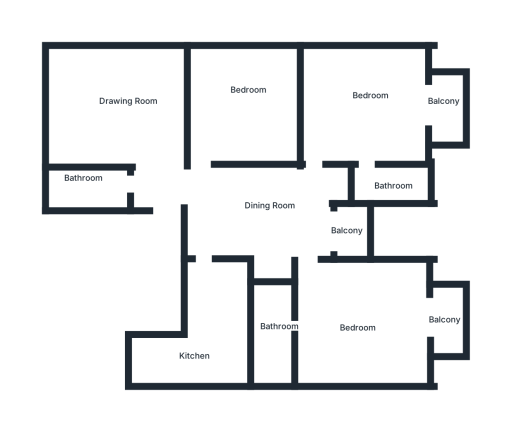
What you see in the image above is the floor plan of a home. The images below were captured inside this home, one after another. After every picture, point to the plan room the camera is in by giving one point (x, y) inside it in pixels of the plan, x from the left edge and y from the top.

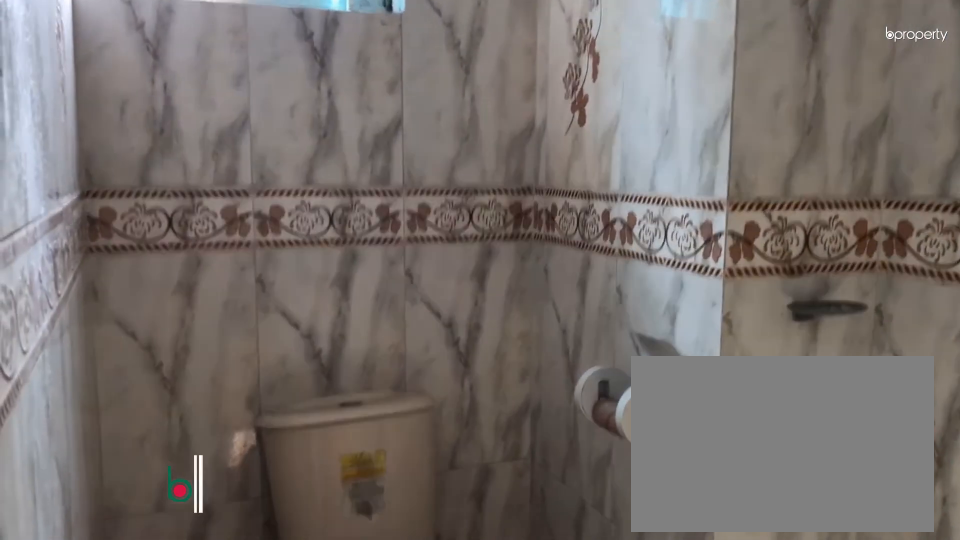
(384, 181)
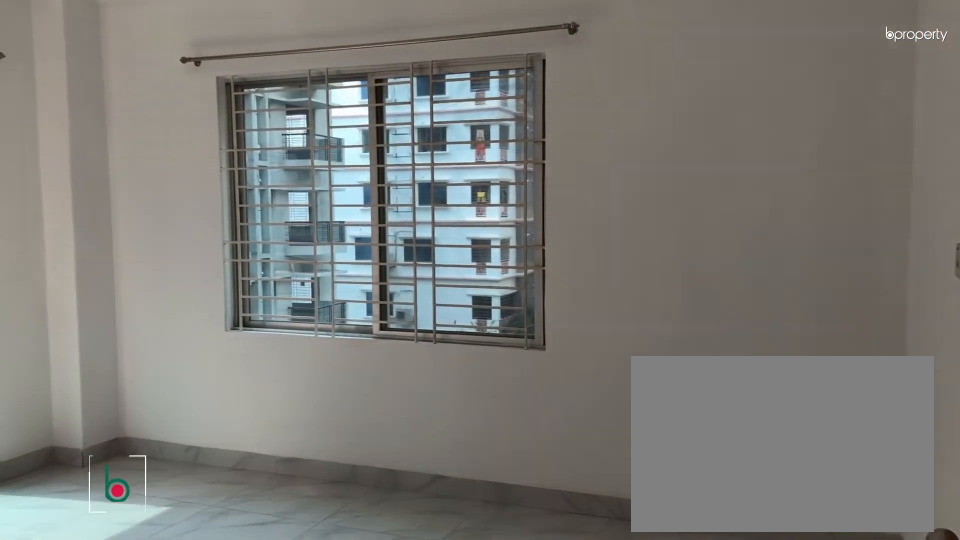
(354, 324)
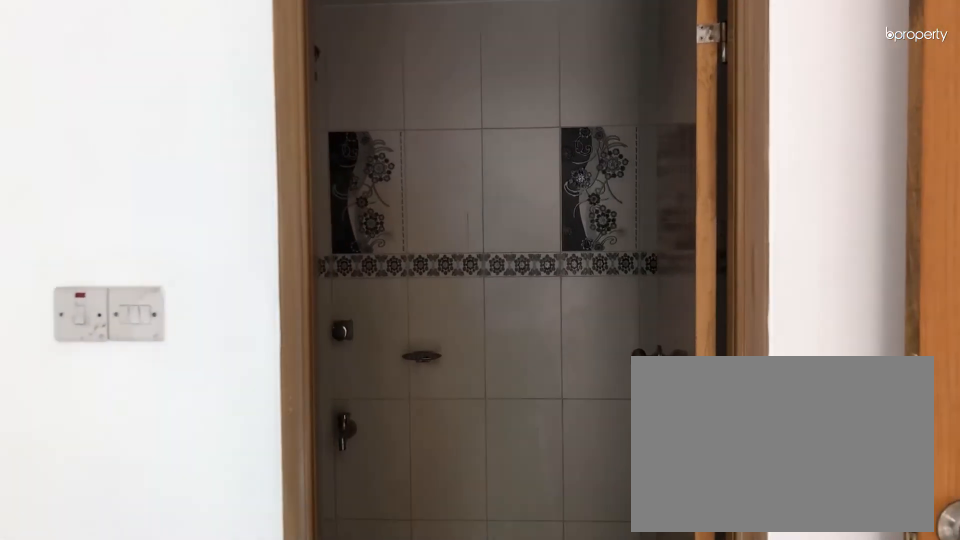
(313, 324)
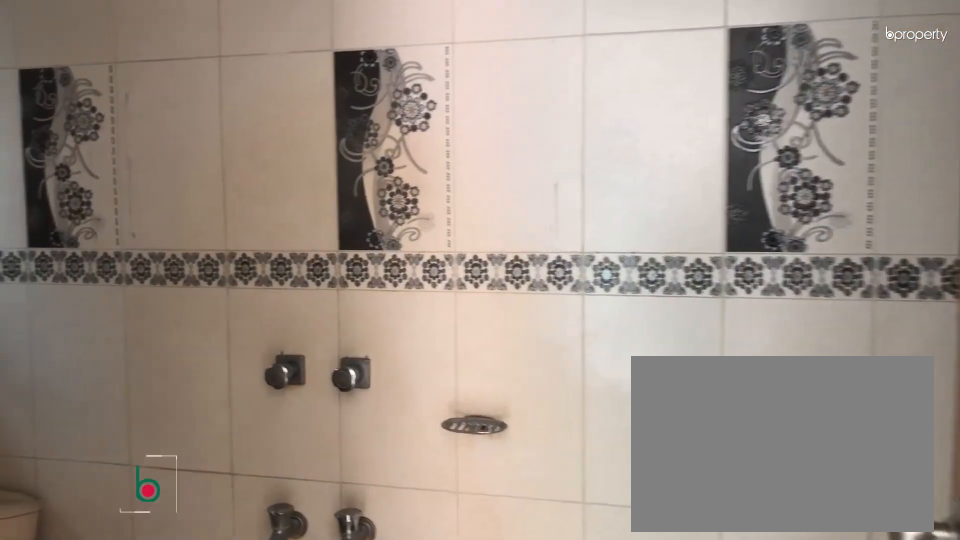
(276, 324)
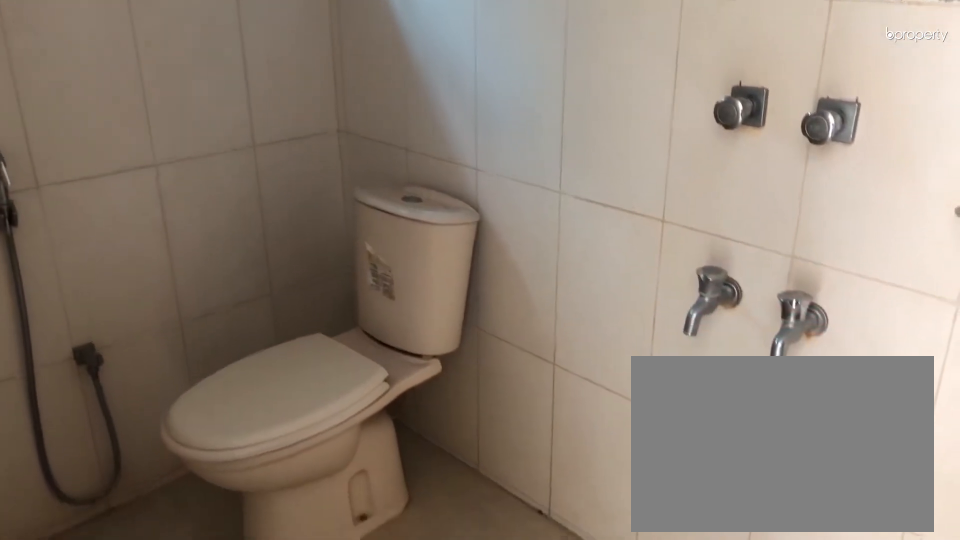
(276, 324)
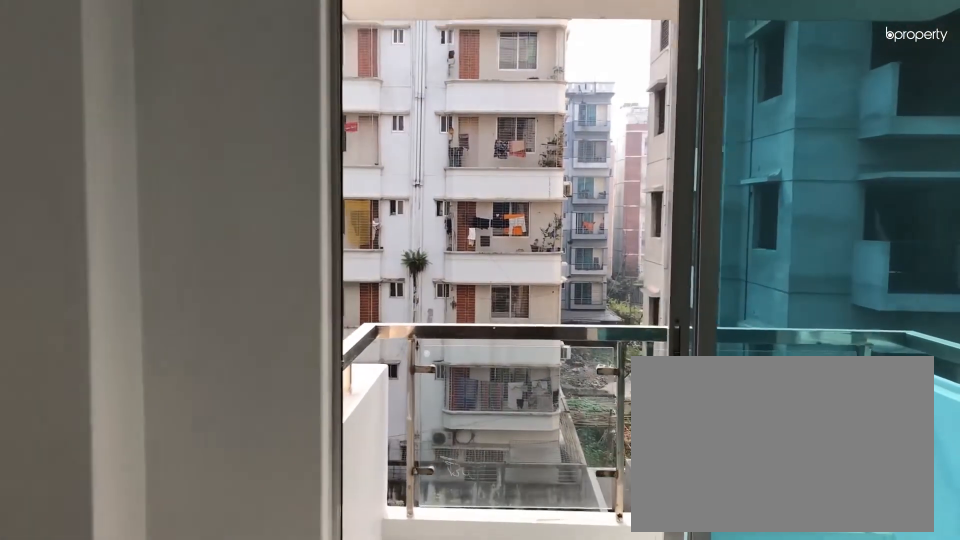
(442, 319)
